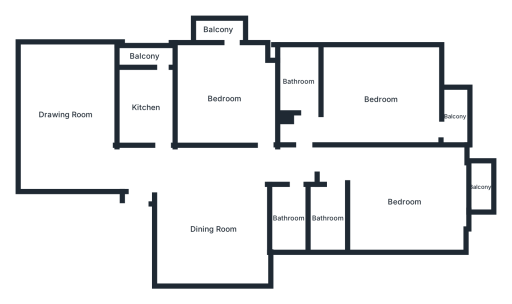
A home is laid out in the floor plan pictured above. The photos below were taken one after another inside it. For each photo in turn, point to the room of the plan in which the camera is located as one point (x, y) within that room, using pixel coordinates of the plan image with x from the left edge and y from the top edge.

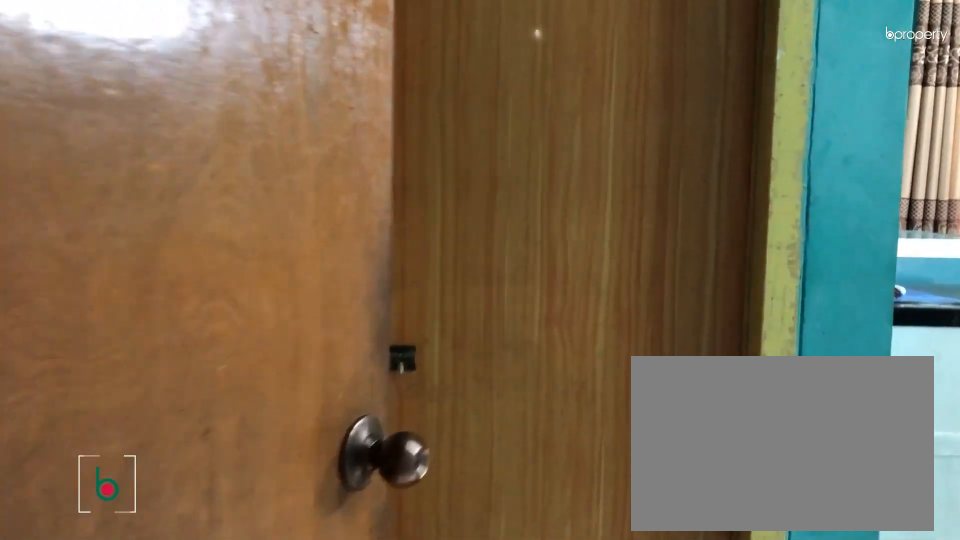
(380, 100)
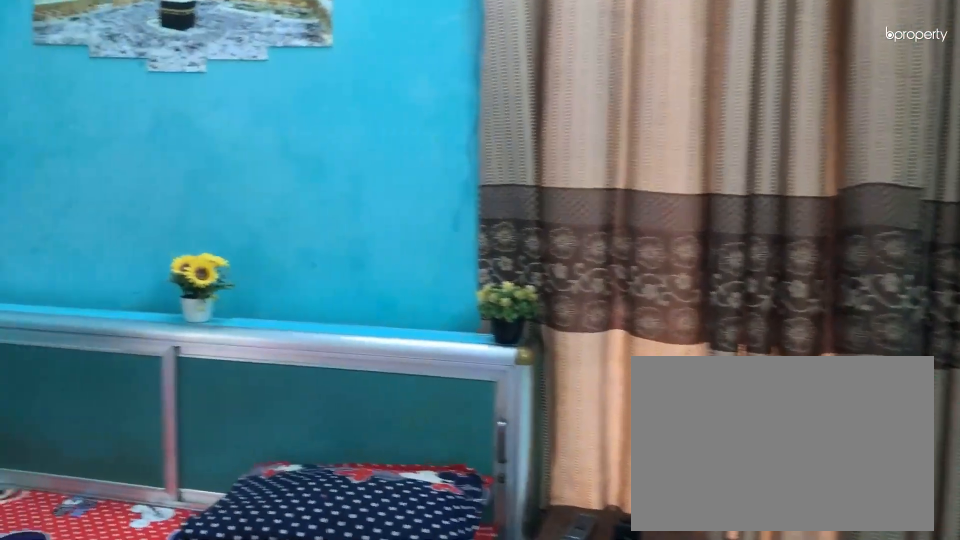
(381, 99)
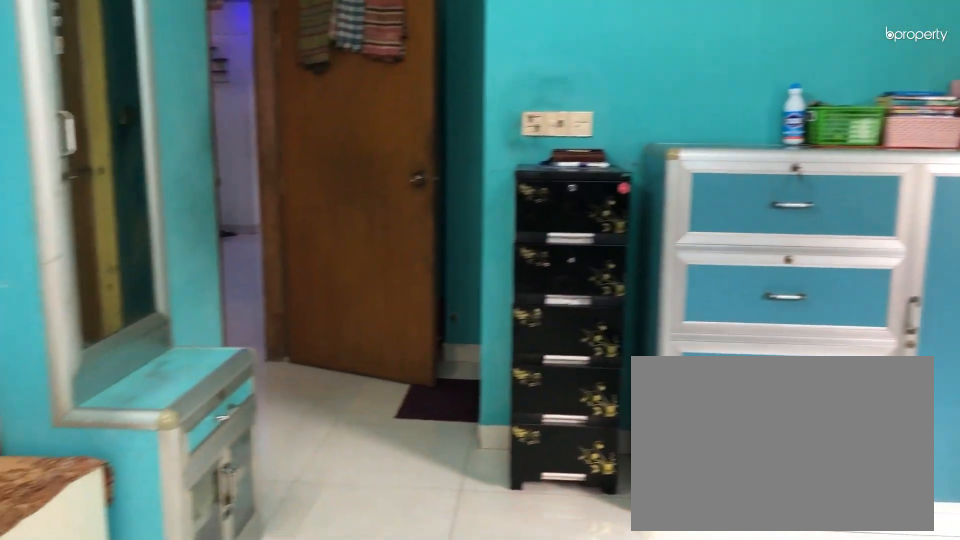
(381, 99)
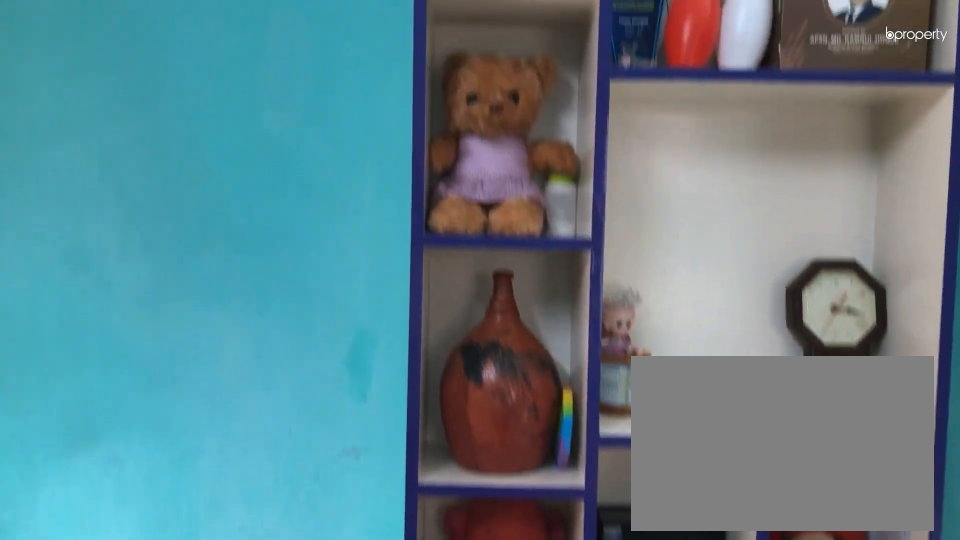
(381, 99)
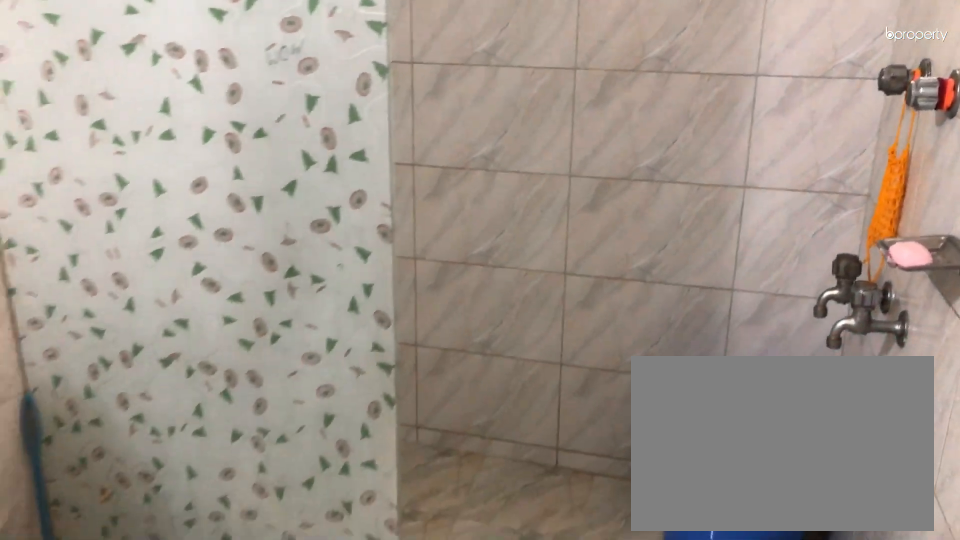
(298, 82)
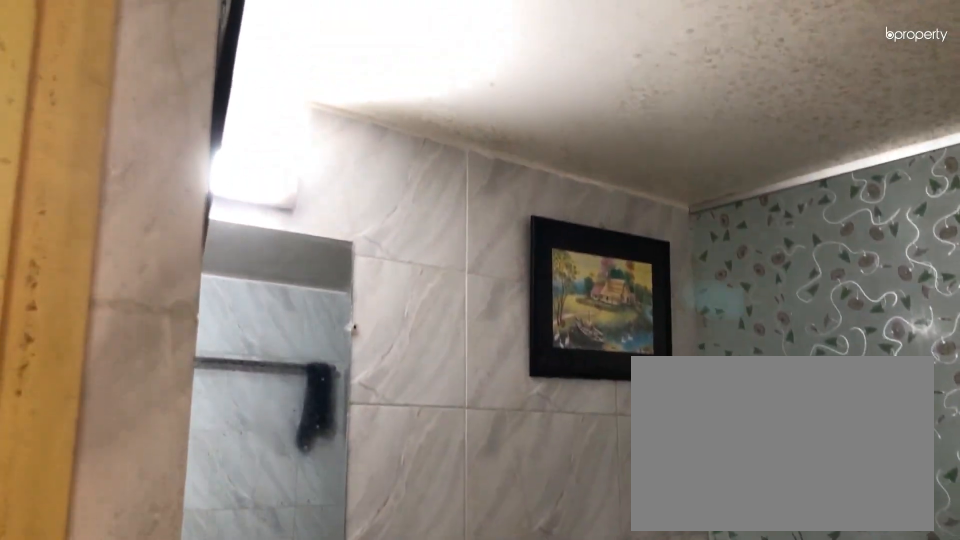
(298, 82)
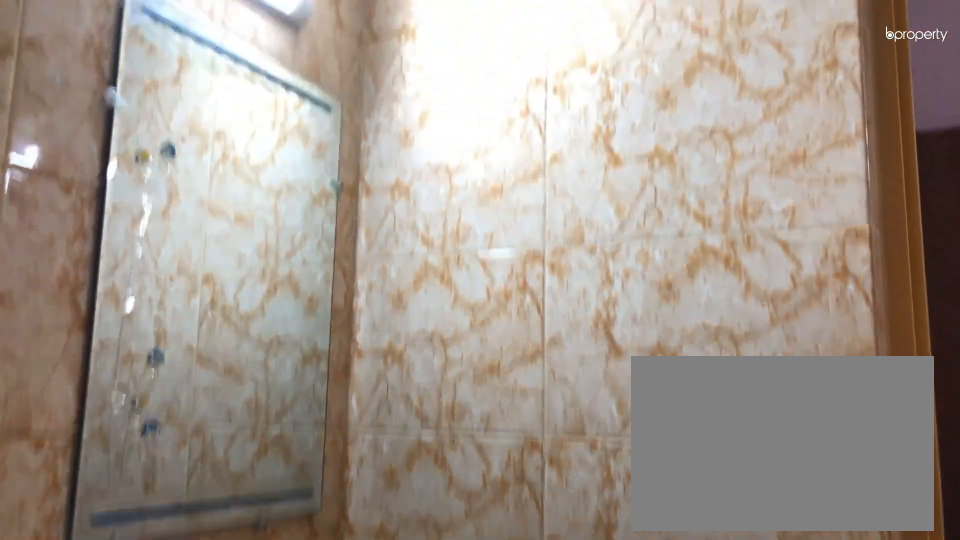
(328, 217)
